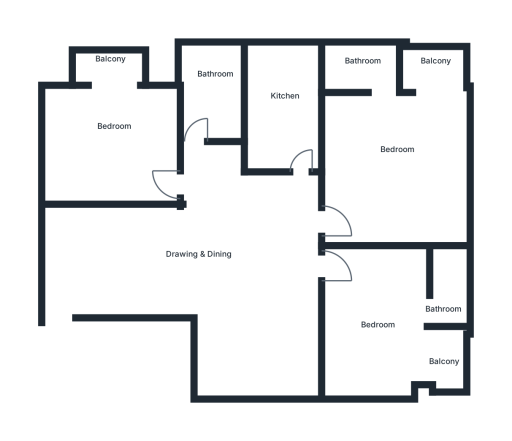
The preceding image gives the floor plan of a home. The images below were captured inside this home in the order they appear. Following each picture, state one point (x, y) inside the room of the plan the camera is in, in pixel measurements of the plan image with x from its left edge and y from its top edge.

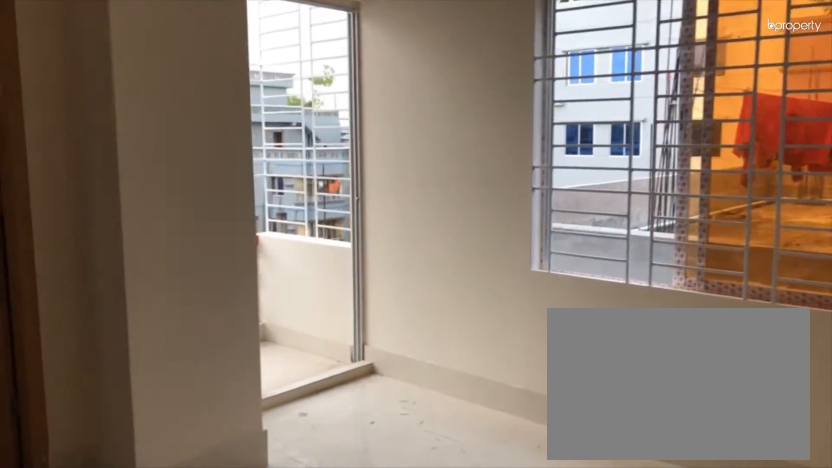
(391, 148)
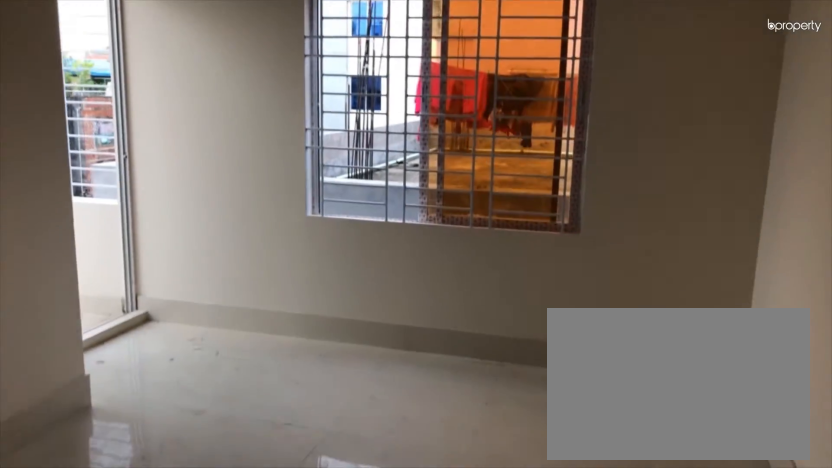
(386, 140)
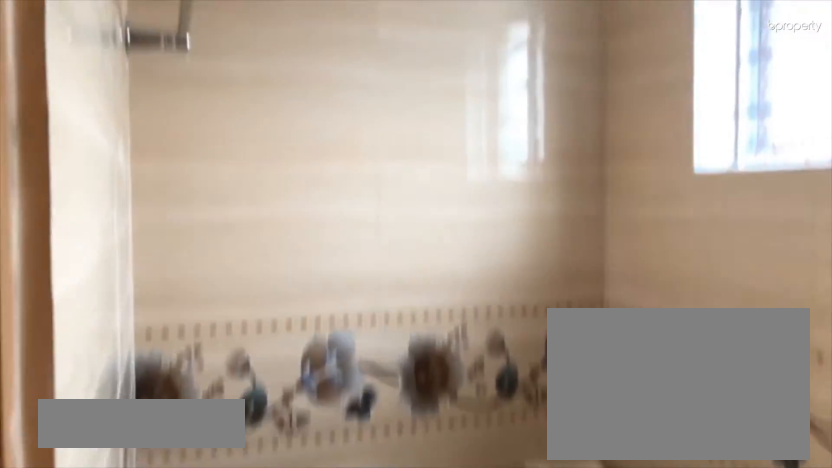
(355, 64)
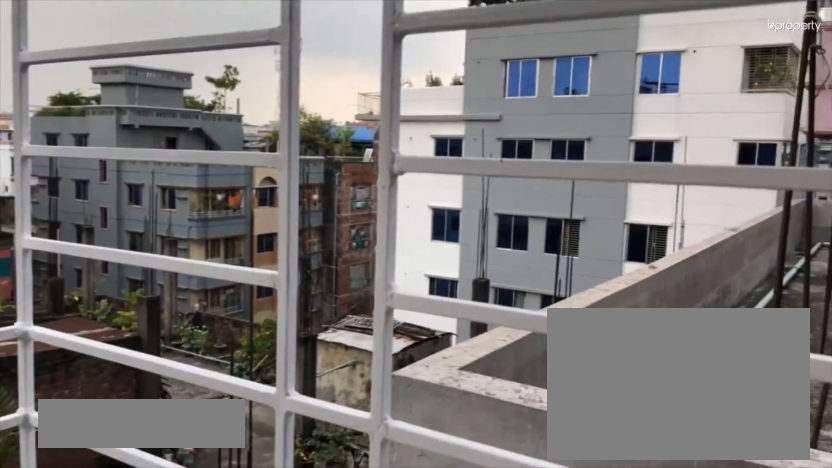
(435, 67)
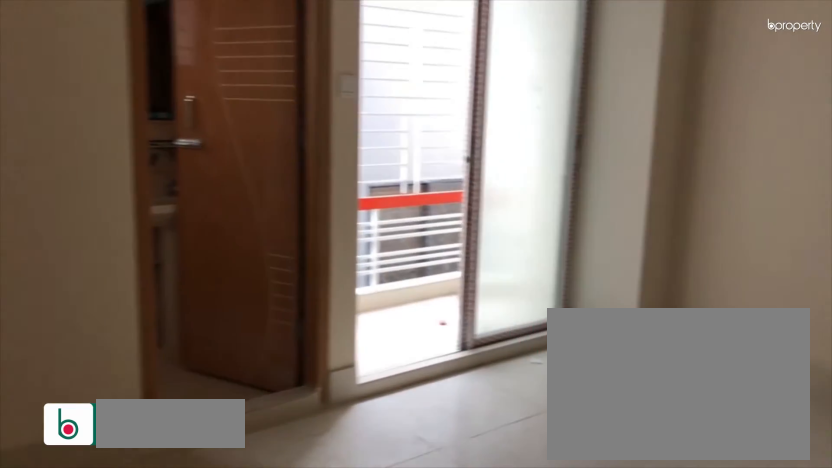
(388, 319)
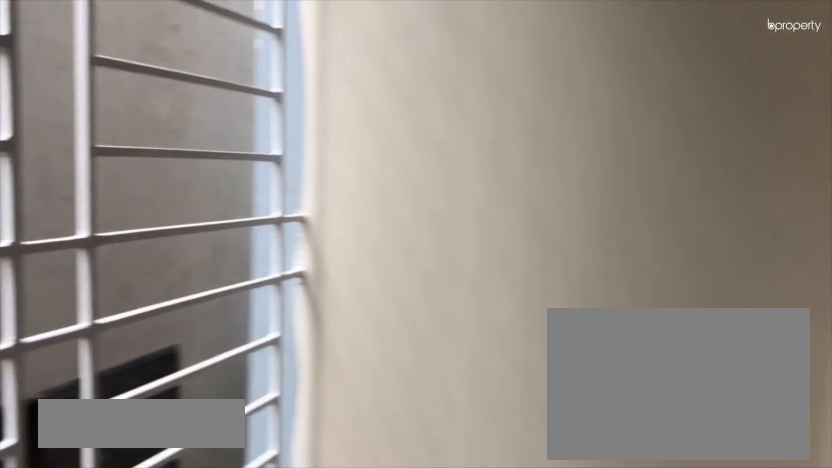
(448, 358)
